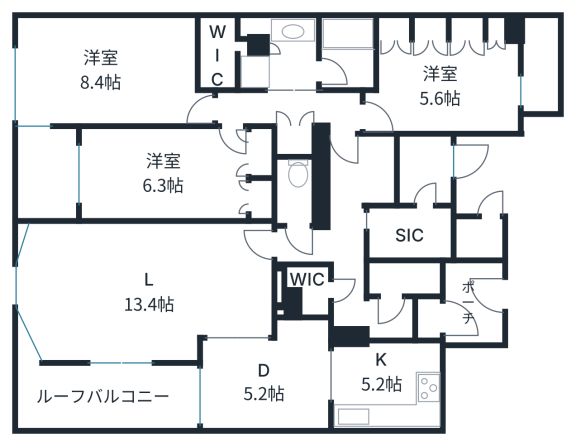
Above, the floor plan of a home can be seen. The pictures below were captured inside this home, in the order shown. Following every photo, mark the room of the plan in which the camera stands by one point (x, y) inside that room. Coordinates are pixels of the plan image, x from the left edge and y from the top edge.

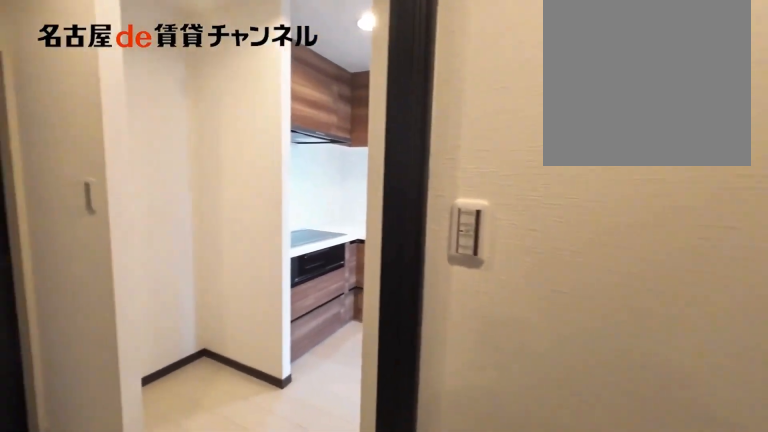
(367, 304)
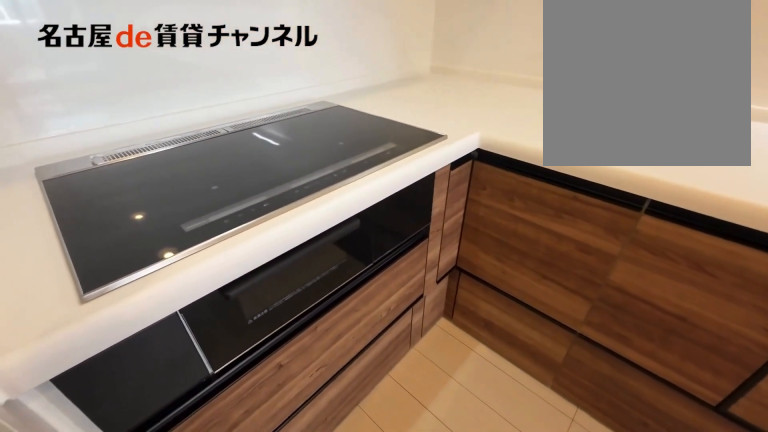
(387, 385)
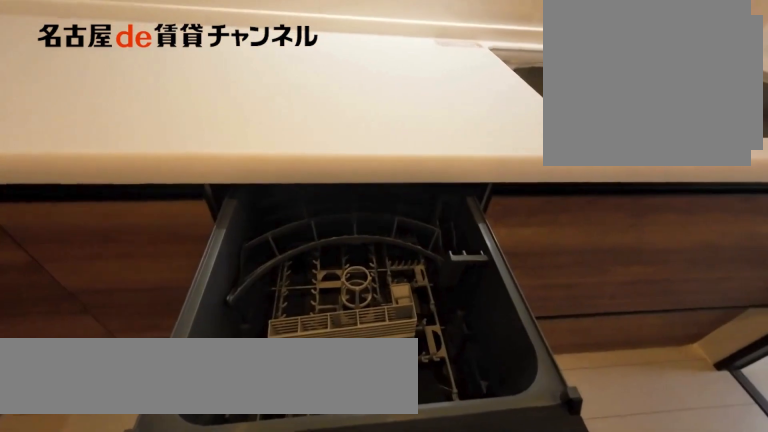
(387, 385)
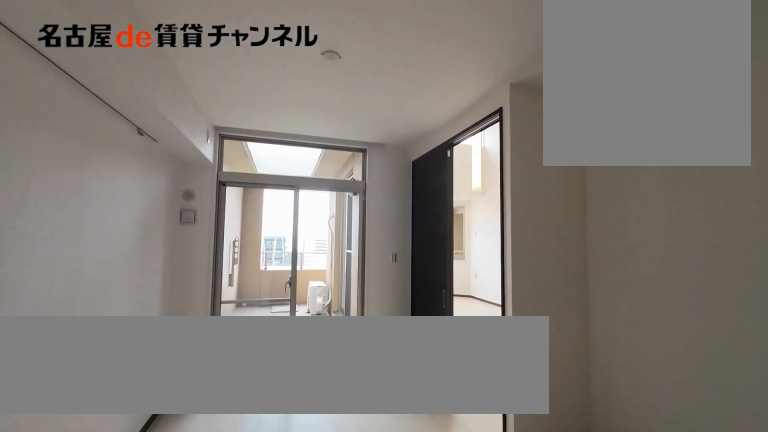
(267, 379)
